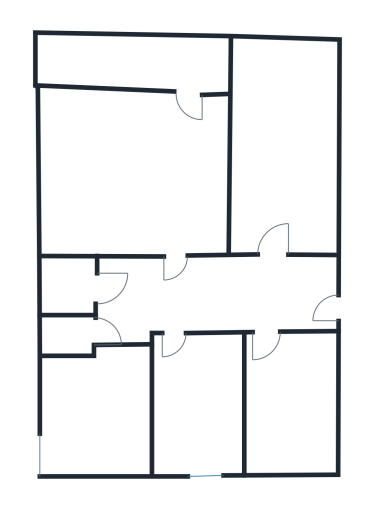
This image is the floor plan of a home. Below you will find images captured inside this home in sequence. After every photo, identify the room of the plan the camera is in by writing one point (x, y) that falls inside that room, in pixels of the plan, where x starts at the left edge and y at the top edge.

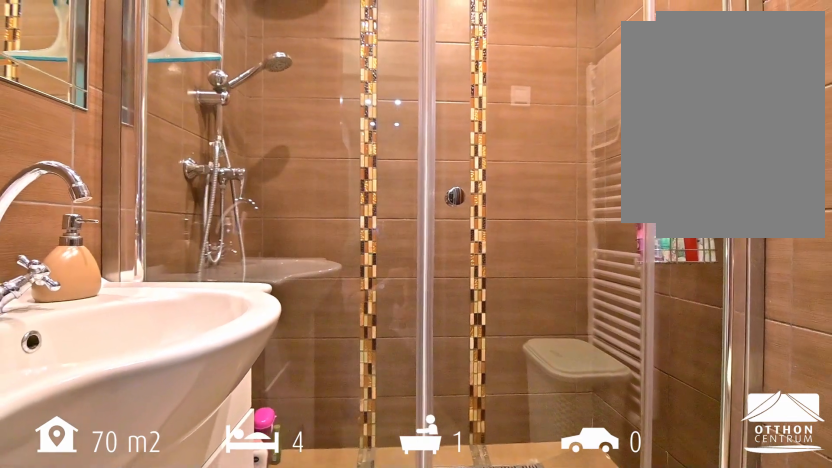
(68, 284)
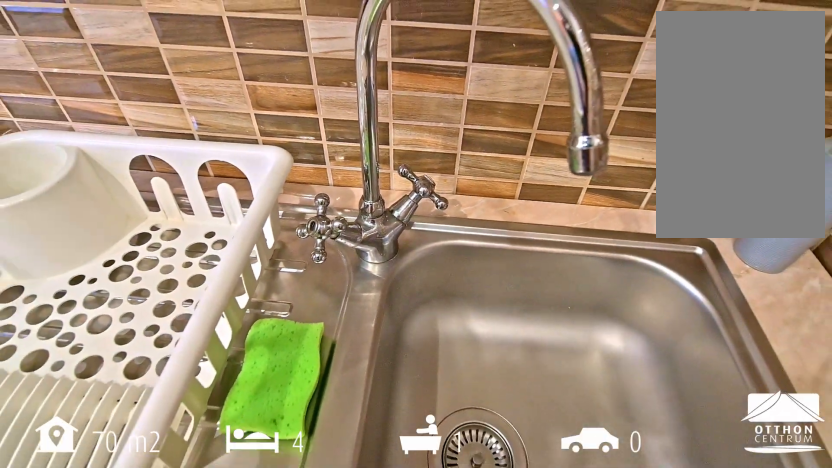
(96, 416)
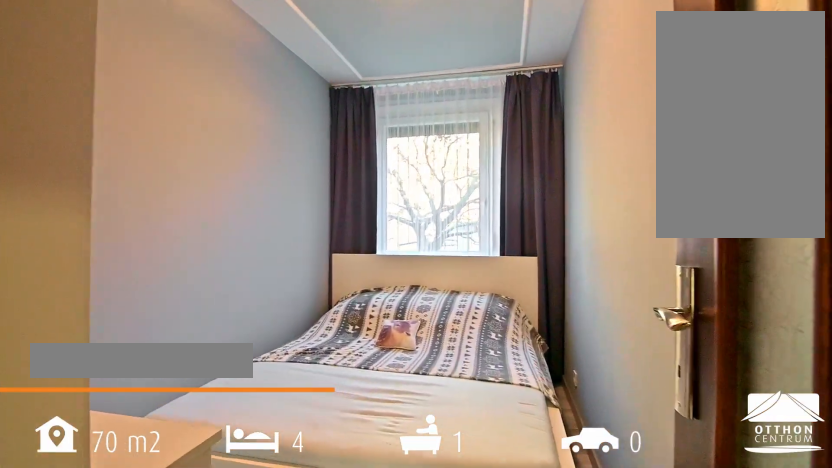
(199, 409)
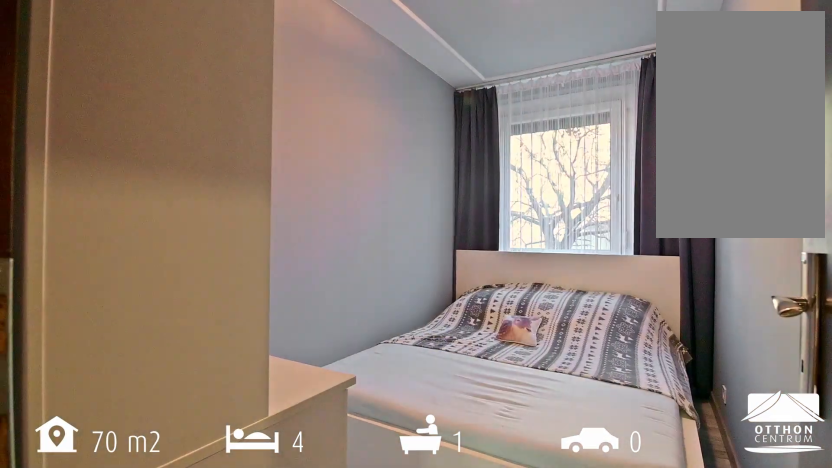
(199, 409)
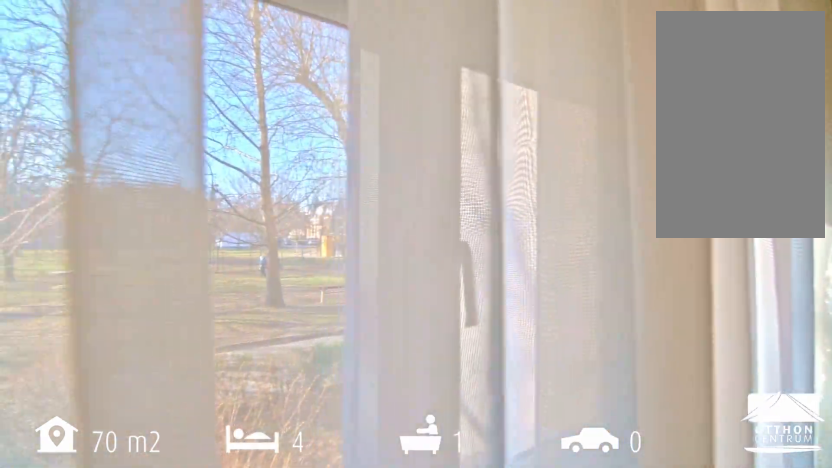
(283, 152)
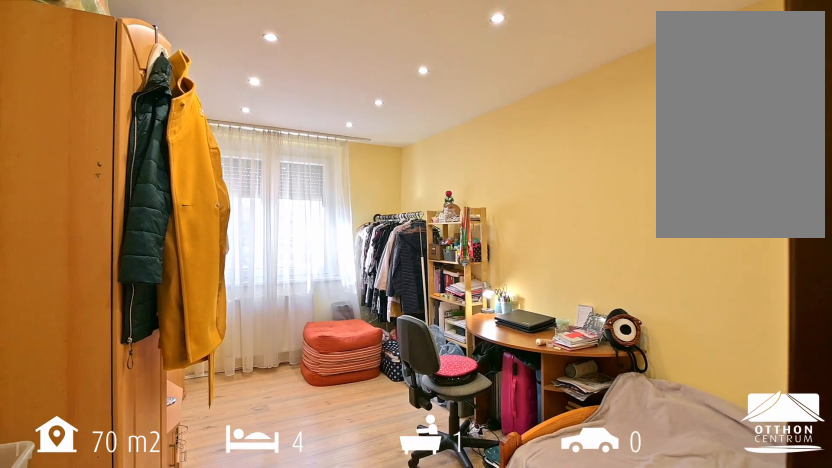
(284, 152)
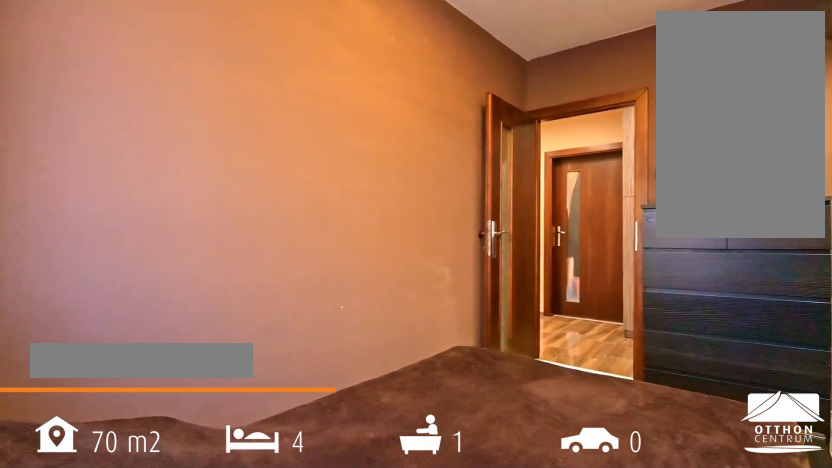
(293, 401)
